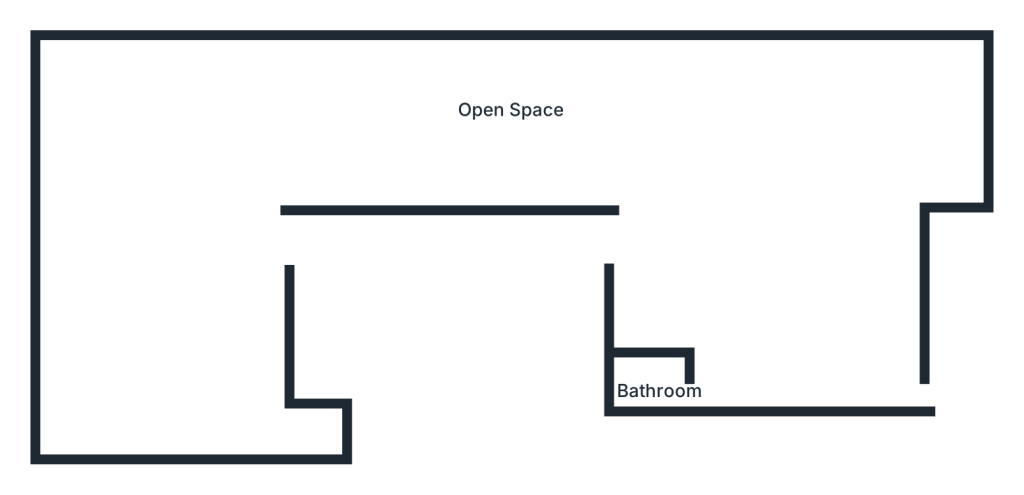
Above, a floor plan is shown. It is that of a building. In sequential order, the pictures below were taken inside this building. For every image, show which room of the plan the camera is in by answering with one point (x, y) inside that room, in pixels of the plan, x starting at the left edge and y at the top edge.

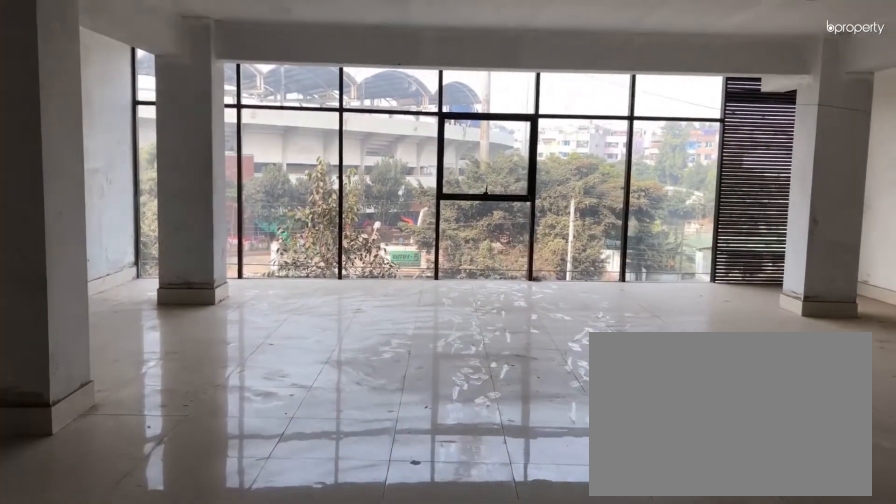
(188, 243)
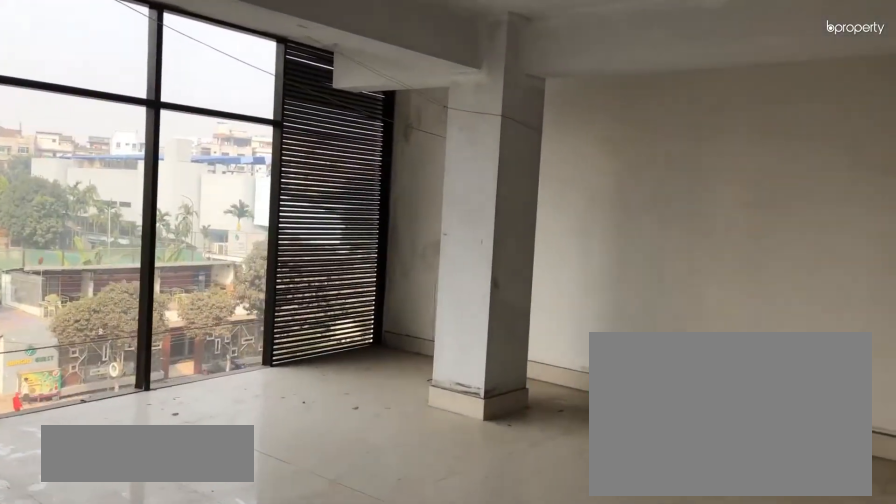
(199, 125)
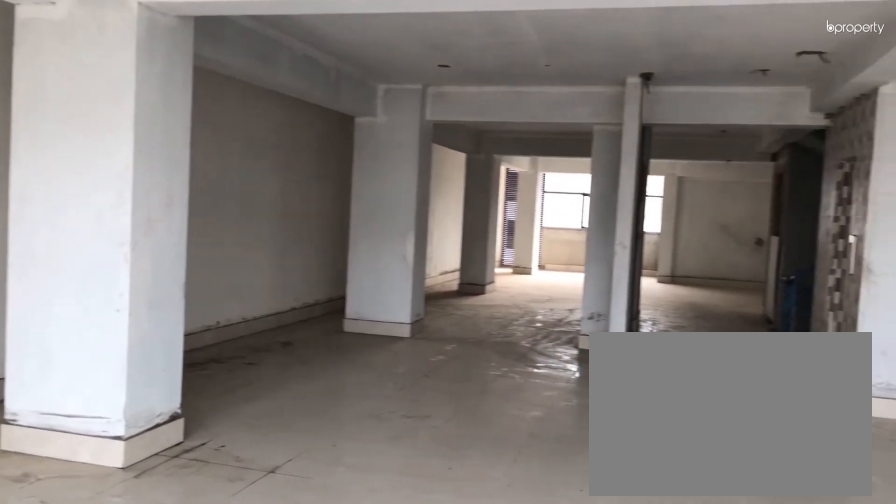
(199, 125)
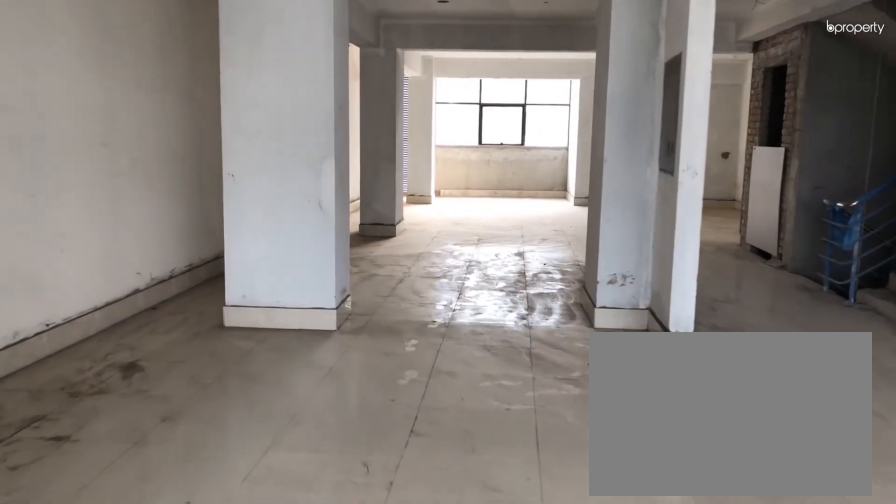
(369, 100)
